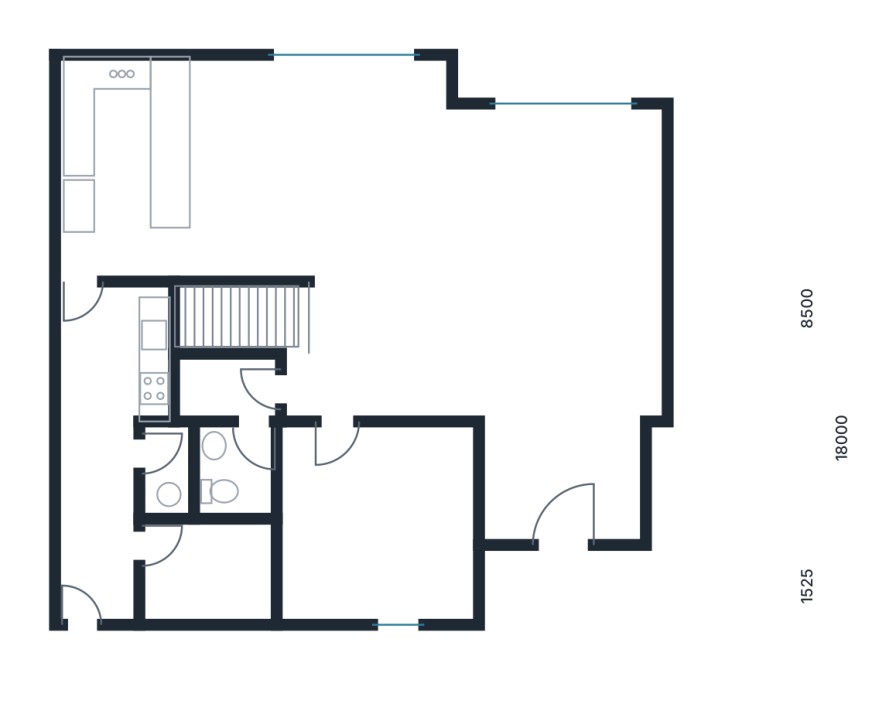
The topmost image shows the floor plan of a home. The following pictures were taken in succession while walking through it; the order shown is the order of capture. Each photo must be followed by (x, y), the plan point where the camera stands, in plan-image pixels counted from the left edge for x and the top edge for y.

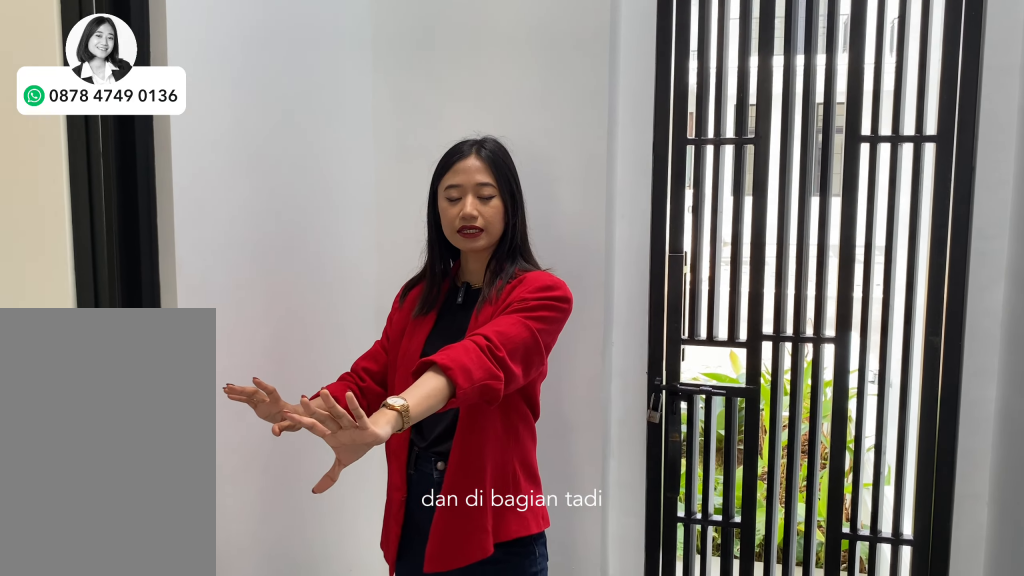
(99, 563)
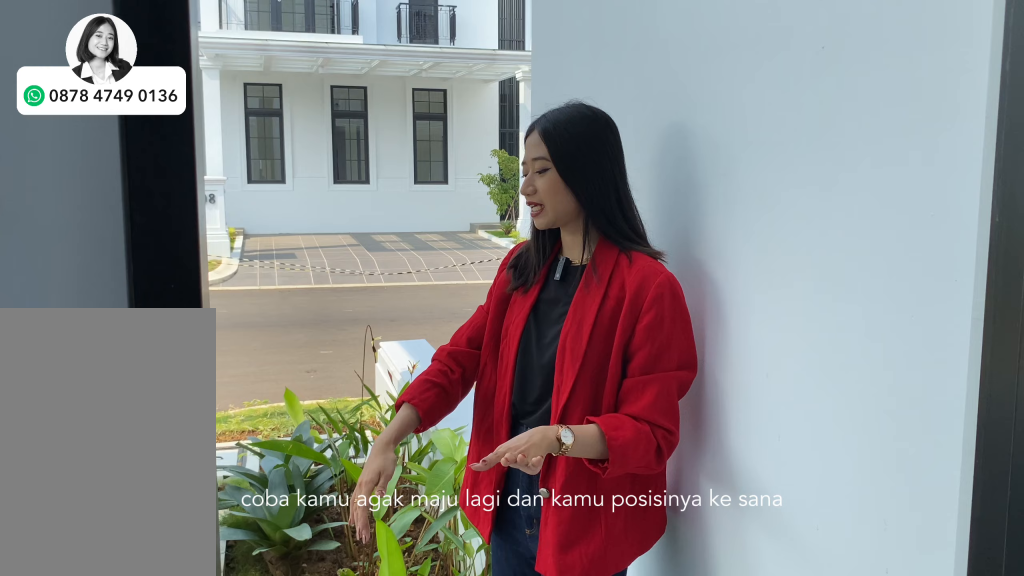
(99, 563)
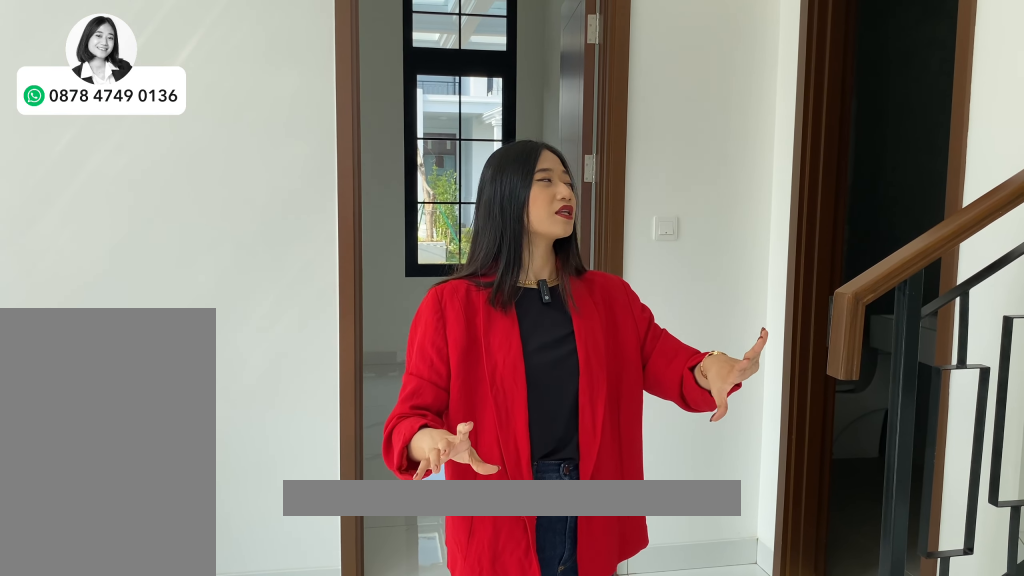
(361, 365)
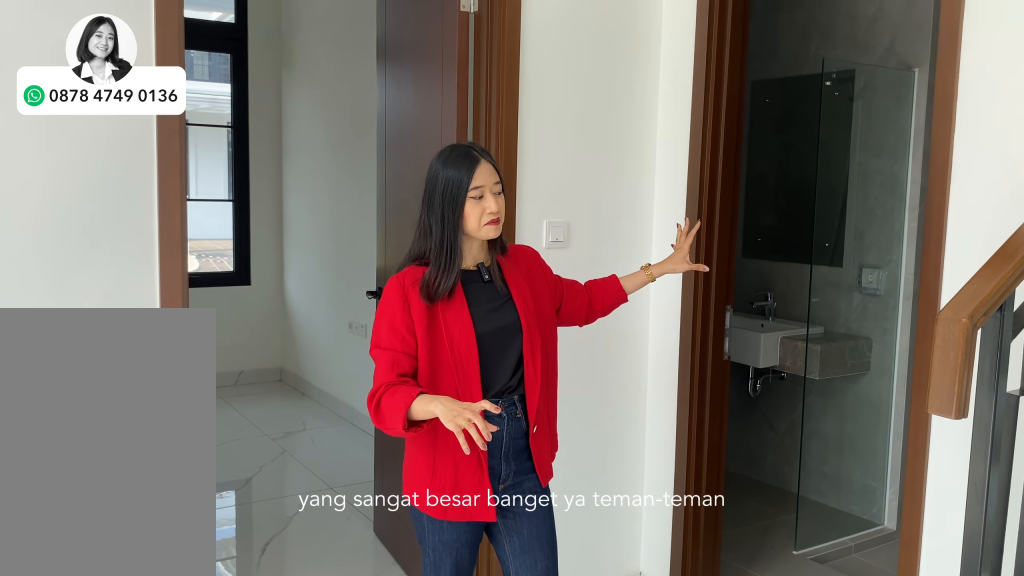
(361, 367)
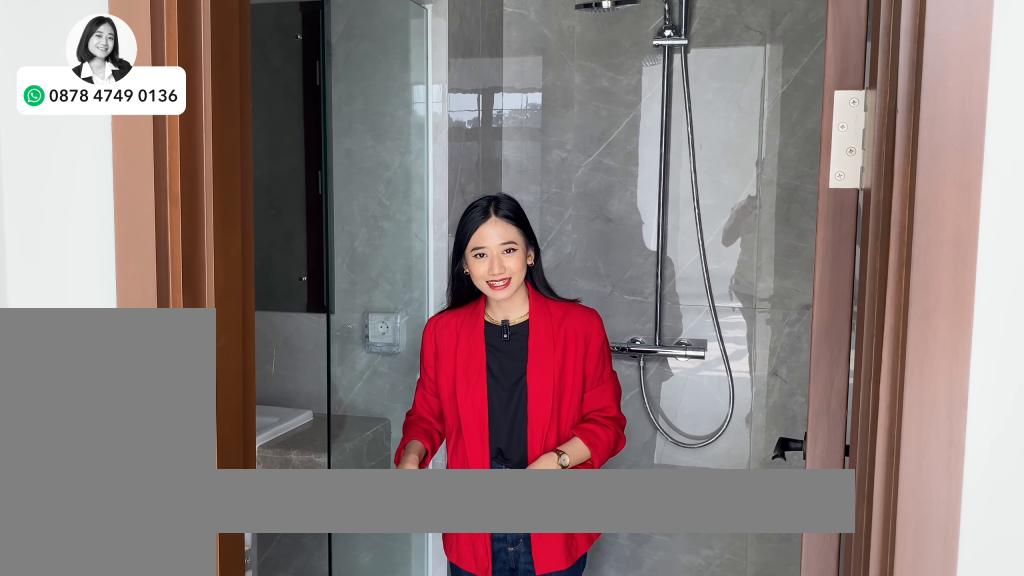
(237, 420)
